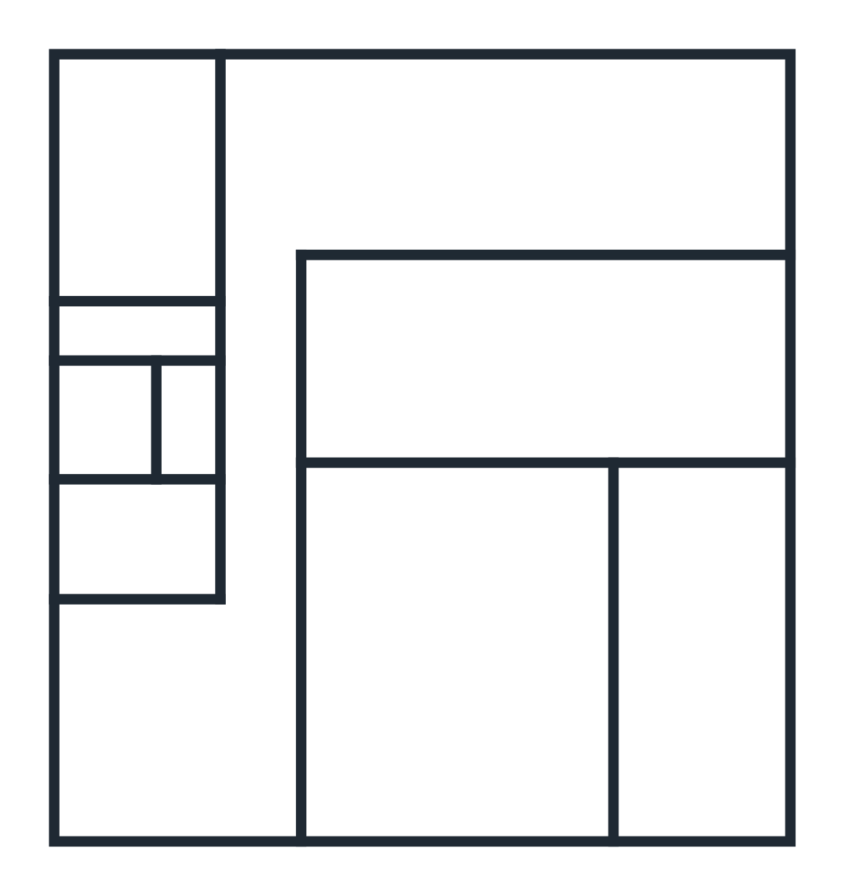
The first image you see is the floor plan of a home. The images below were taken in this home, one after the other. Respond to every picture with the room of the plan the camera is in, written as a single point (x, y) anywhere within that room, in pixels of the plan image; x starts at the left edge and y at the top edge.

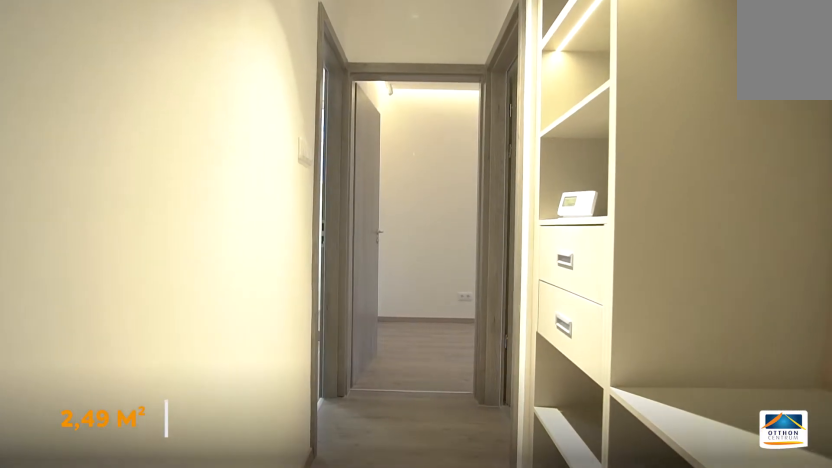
(265, 415)
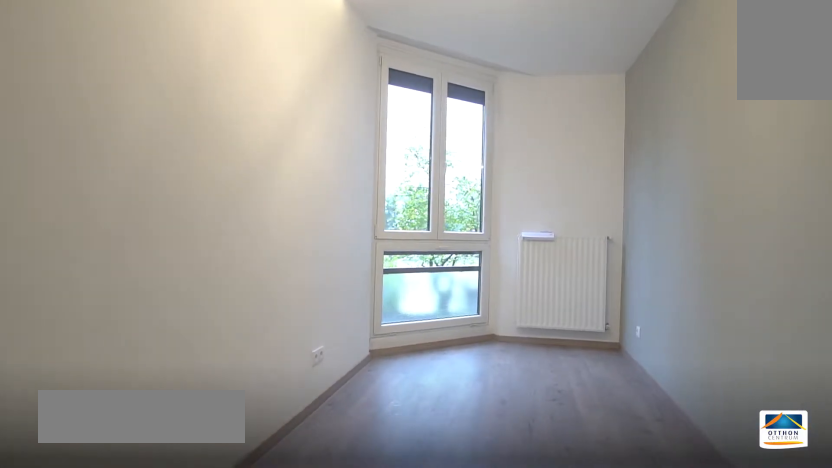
(512, 162)
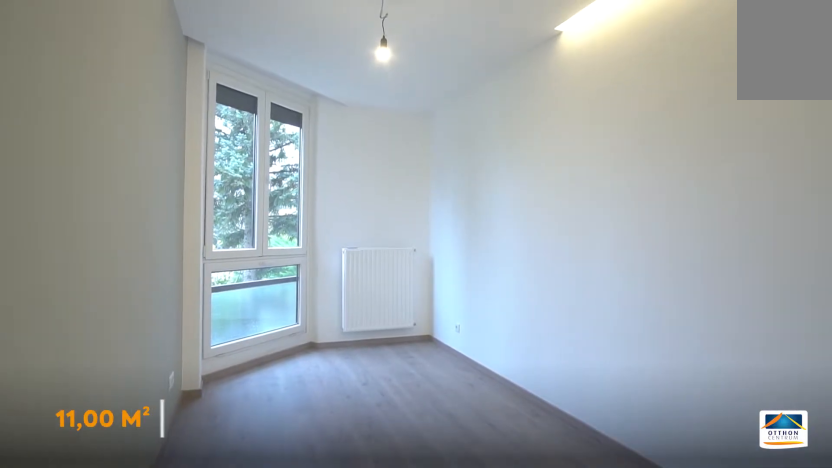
(520, 361)
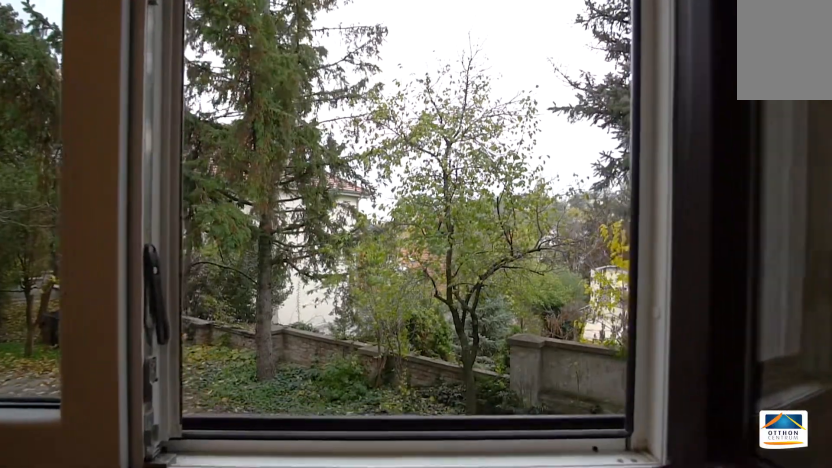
(522, 363)
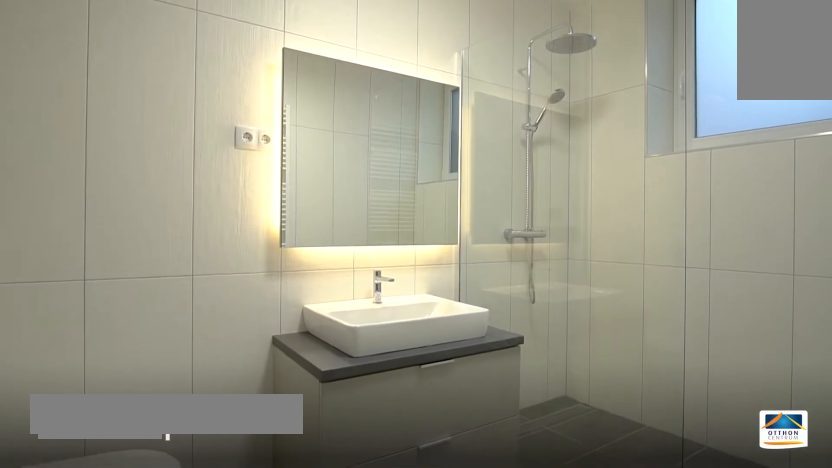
(136, 200)
